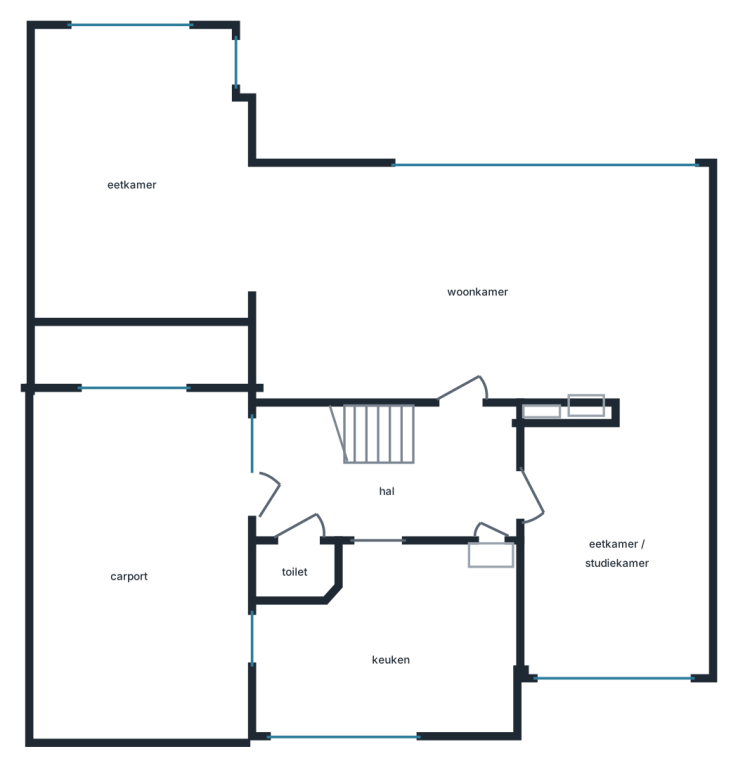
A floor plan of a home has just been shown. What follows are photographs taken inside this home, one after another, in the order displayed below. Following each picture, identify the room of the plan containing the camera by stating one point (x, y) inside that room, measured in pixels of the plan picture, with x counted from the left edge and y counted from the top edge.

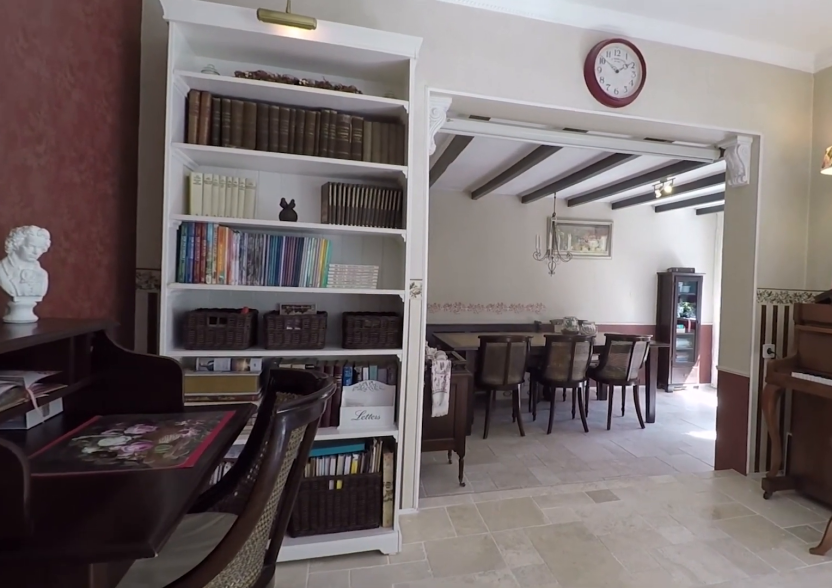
(479, 286)
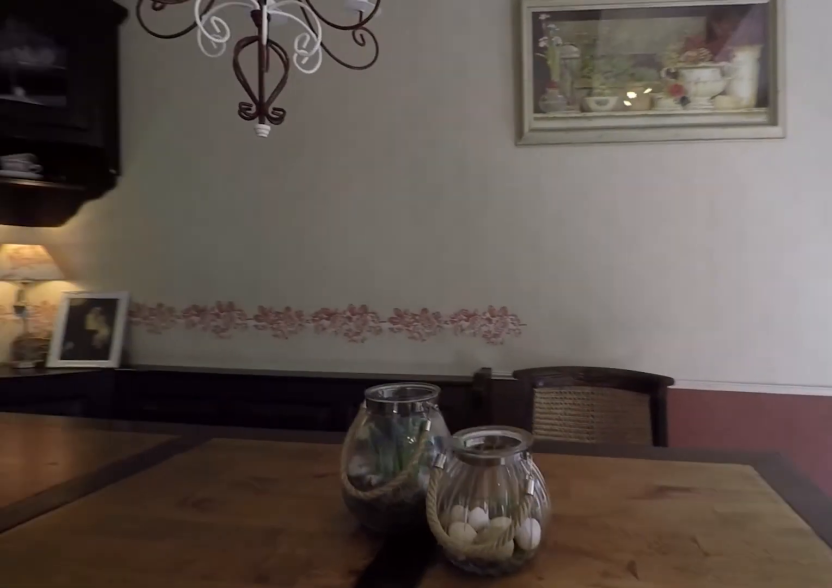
(145, 185)
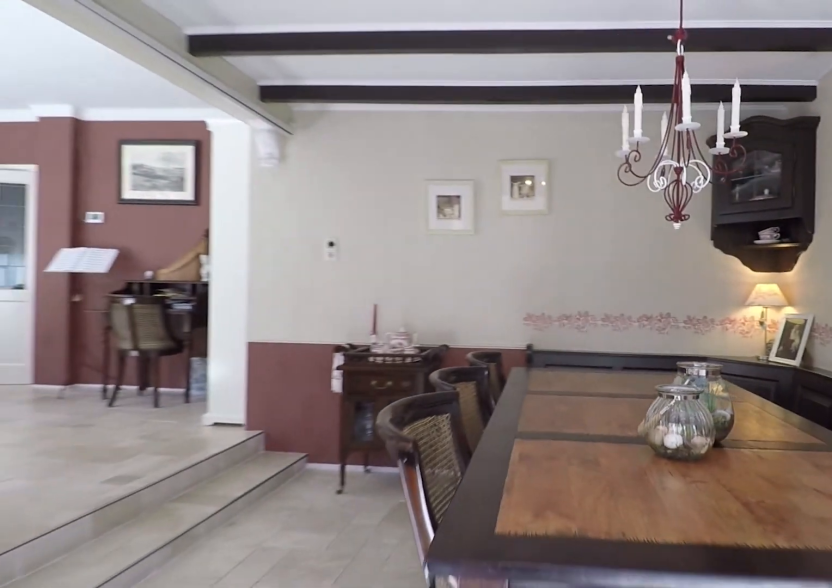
(145, 185)
